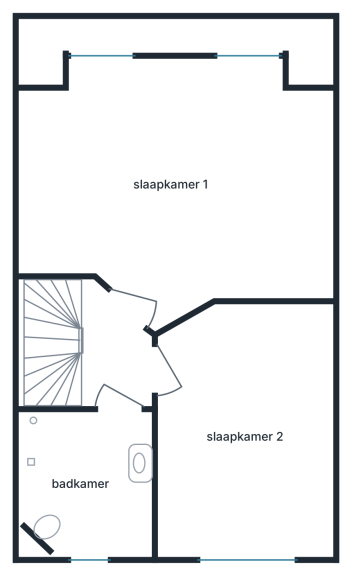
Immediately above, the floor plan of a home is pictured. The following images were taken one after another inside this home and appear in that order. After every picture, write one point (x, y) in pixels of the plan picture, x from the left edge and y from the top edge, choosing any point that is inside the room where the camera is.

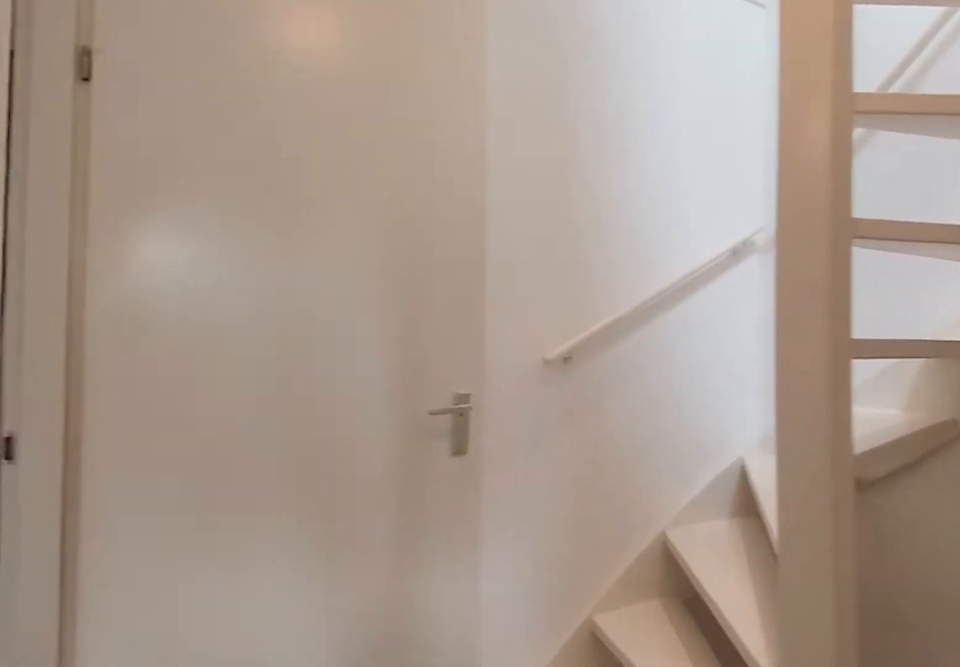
(113, 354)
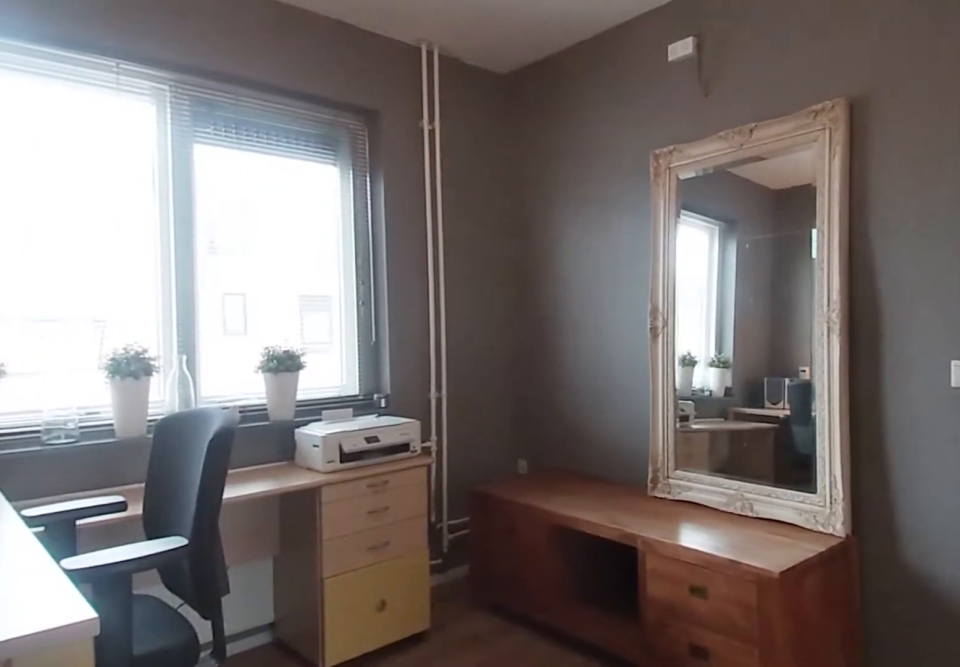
(245, 431)
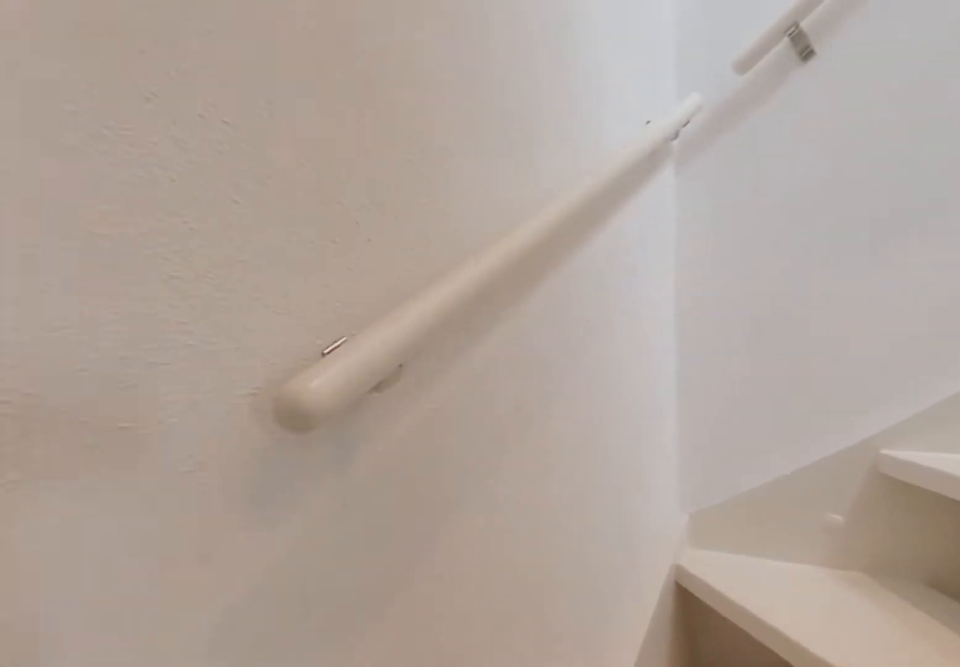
(113, 354)
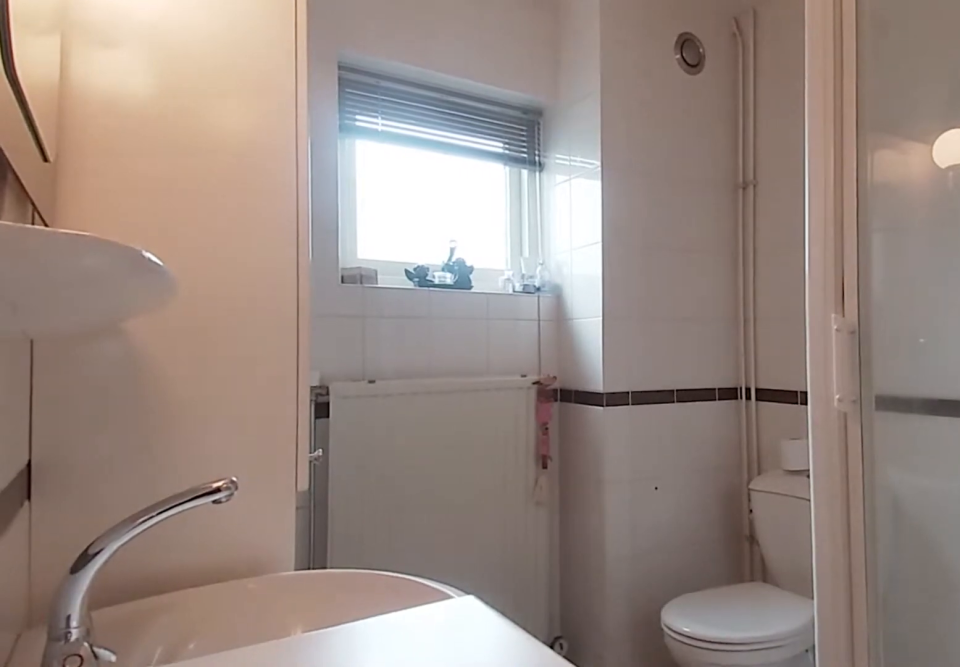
(88, 481)
